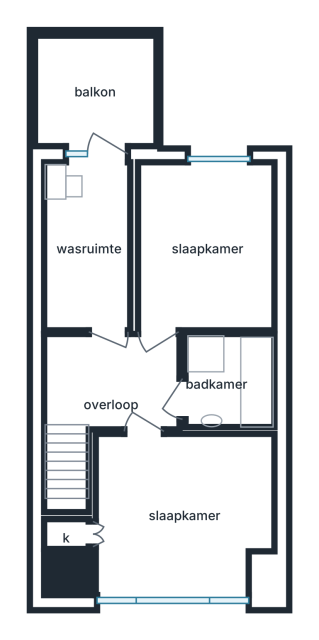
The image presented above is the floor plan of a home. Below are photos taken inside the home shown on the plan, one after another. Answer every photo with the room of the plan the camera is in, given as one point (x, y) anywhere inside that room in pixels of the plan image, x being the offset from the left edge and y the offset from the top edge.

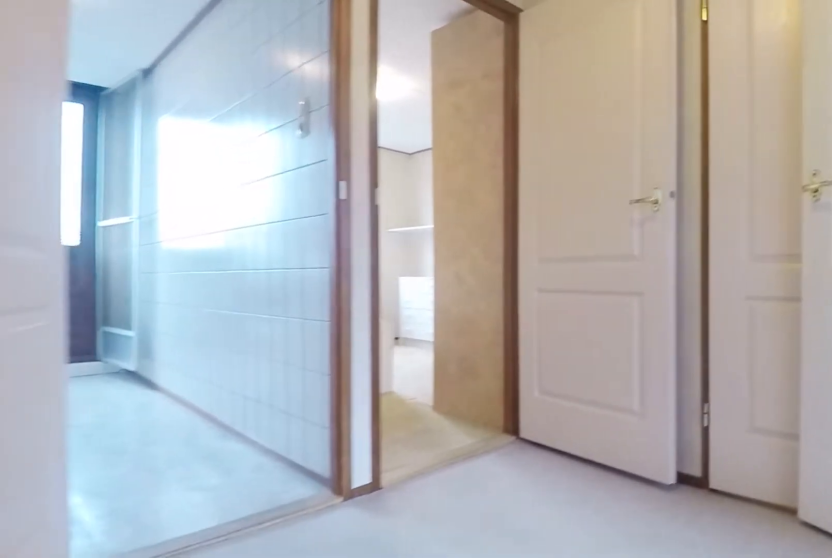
(116, 383)
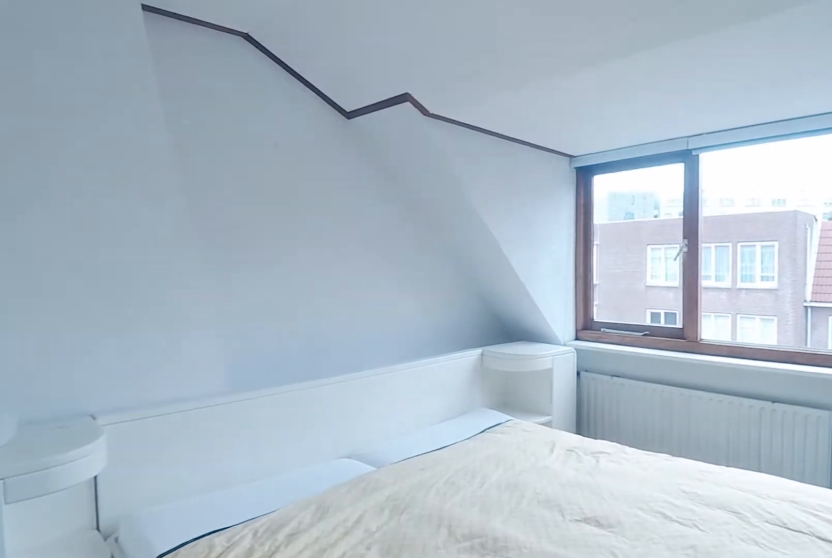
(180, 513)
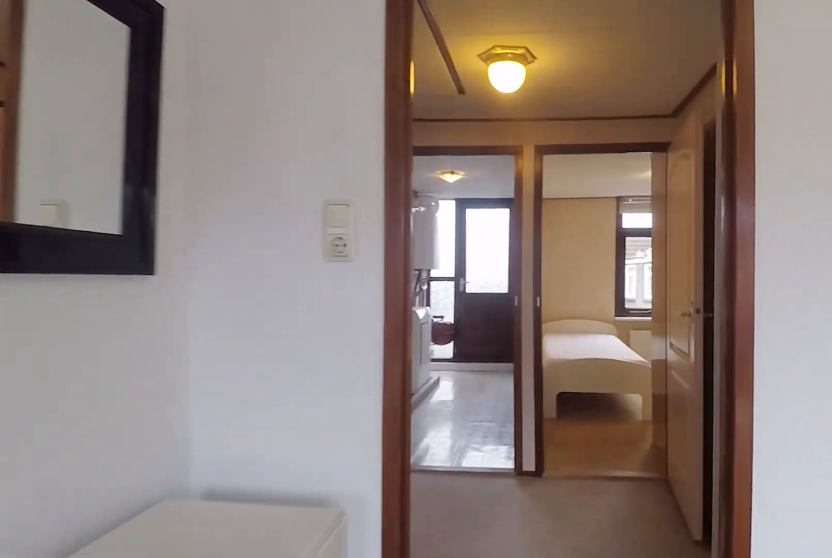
(180, 513)
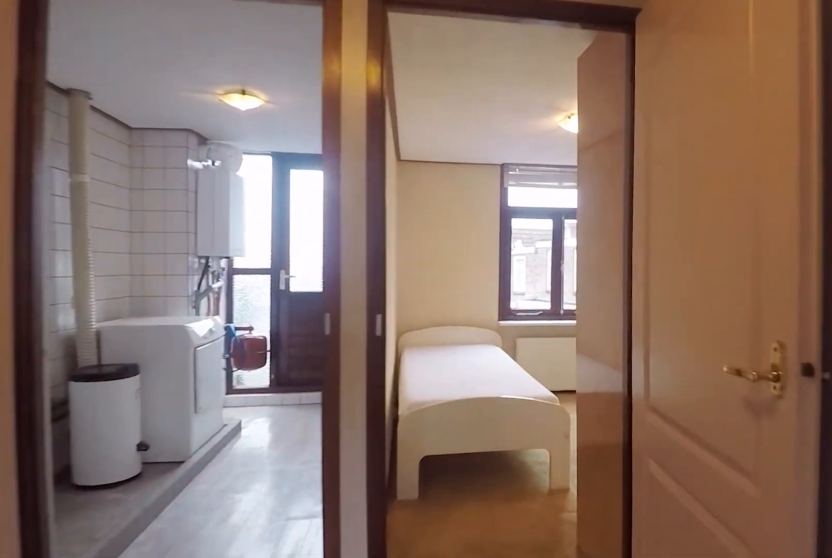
(116, 383)
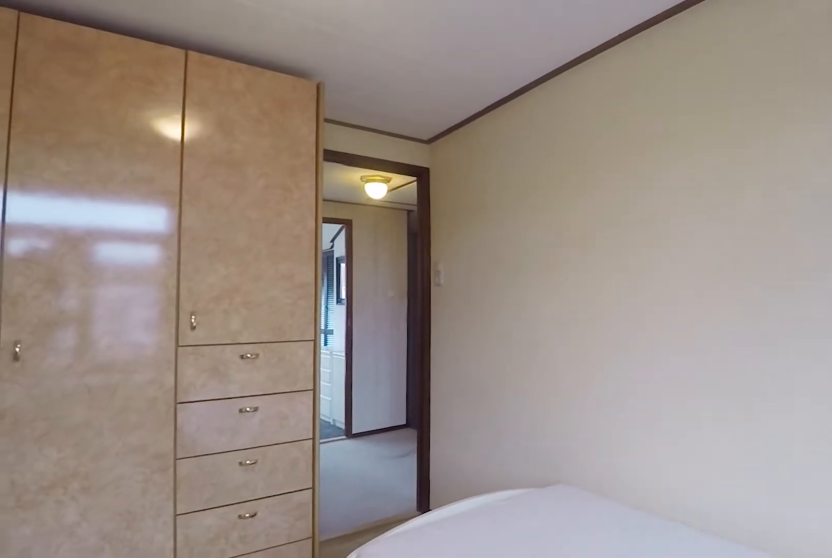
(206, 246)
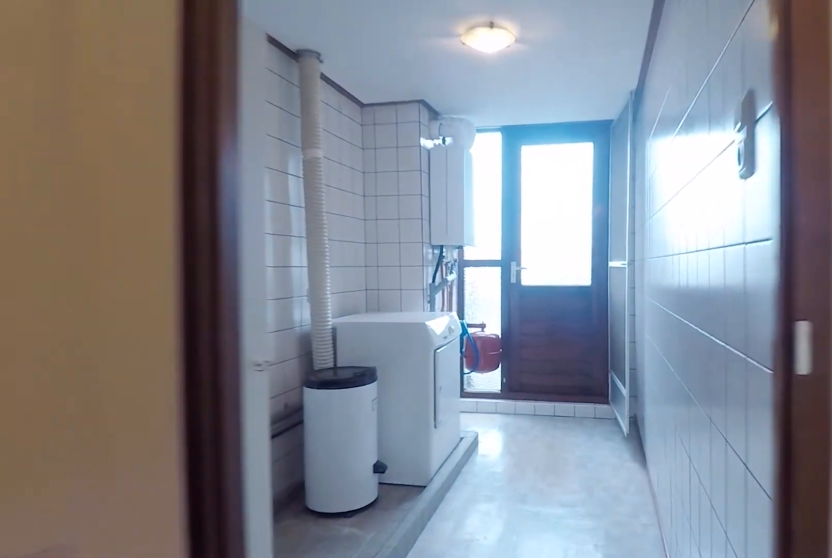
(116, 383)
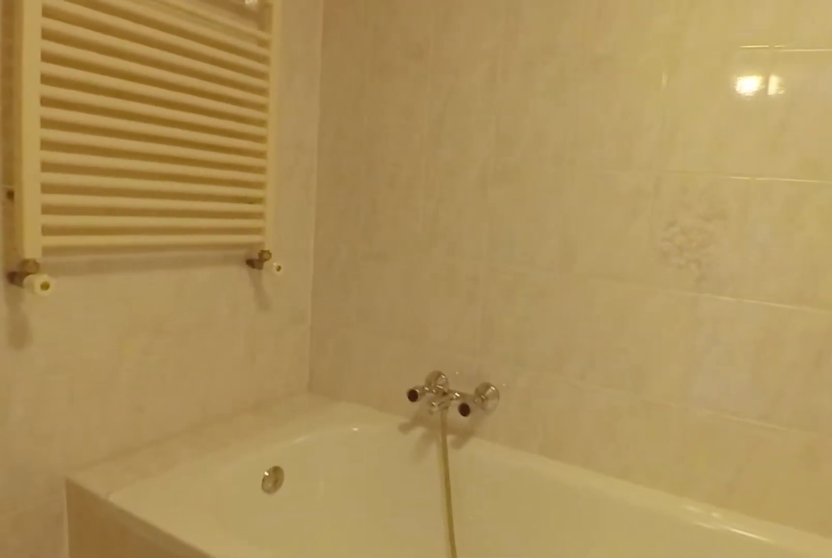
(273, 381)
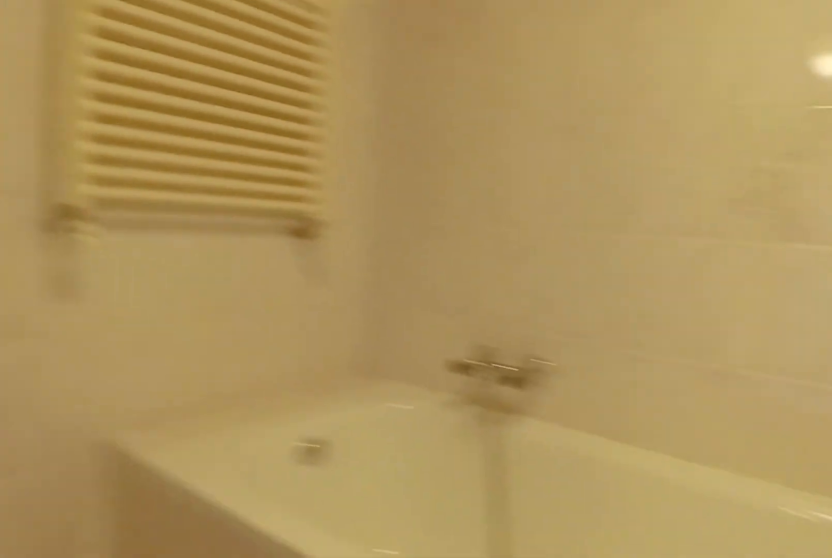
(273, 381)
